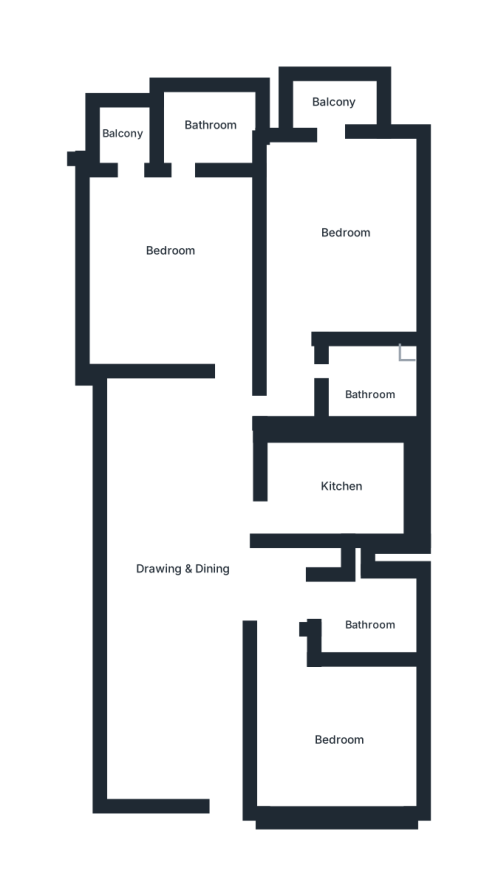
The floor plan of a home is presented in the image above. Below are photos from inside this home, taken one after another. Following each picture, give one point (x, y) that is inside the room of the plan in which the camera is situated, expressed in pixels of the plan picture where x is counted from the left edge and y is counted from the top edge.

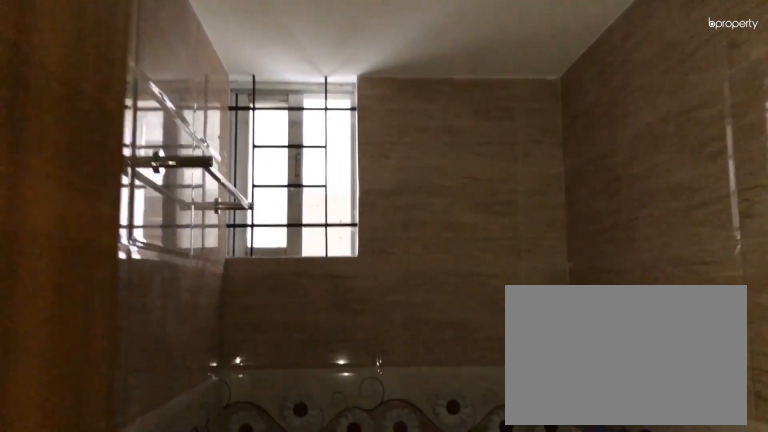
(359, 618)
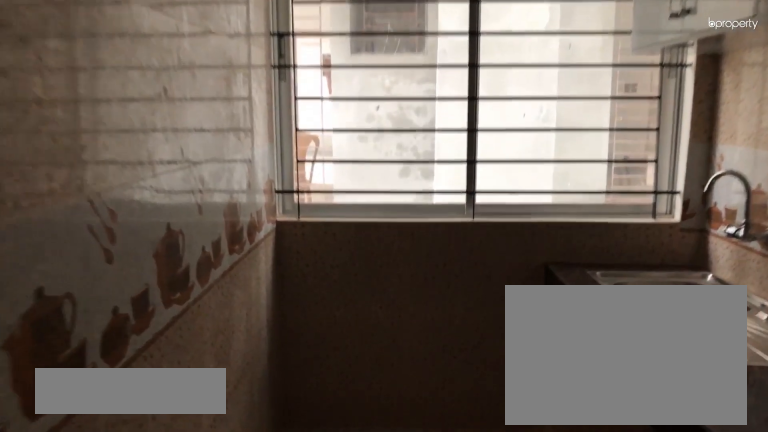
(340, 480)
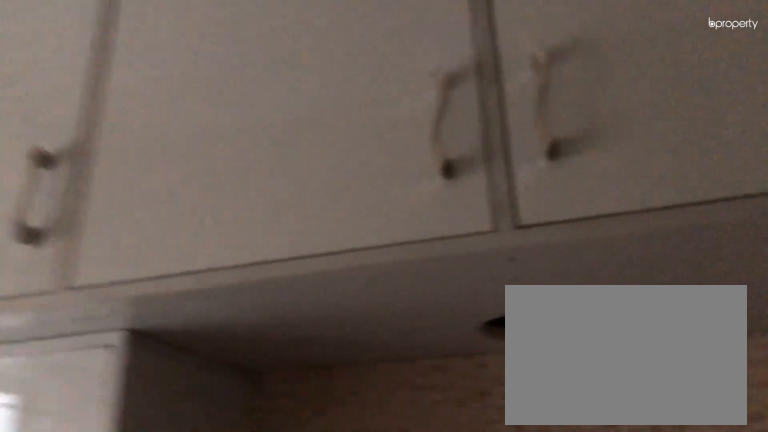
(340, 480)
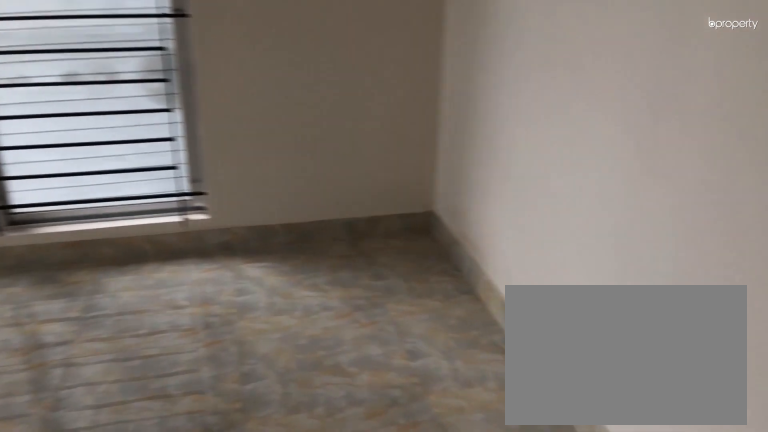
(335, 235)
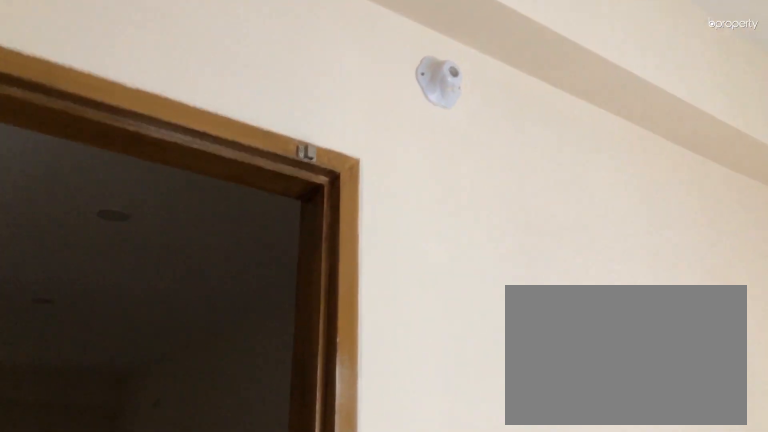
(170, 264)
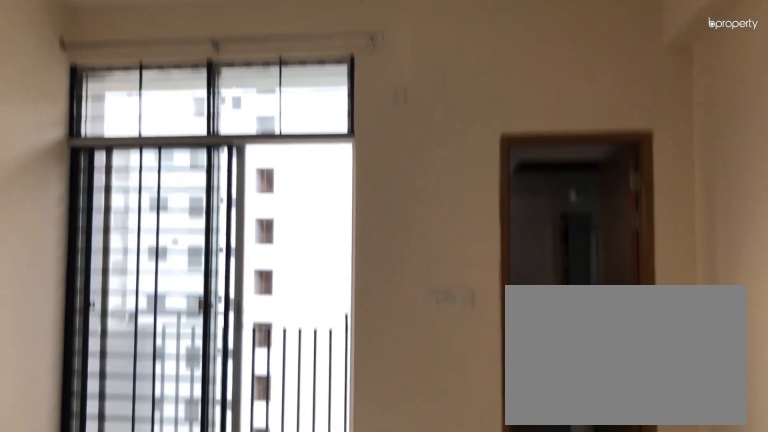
(170, 264)
